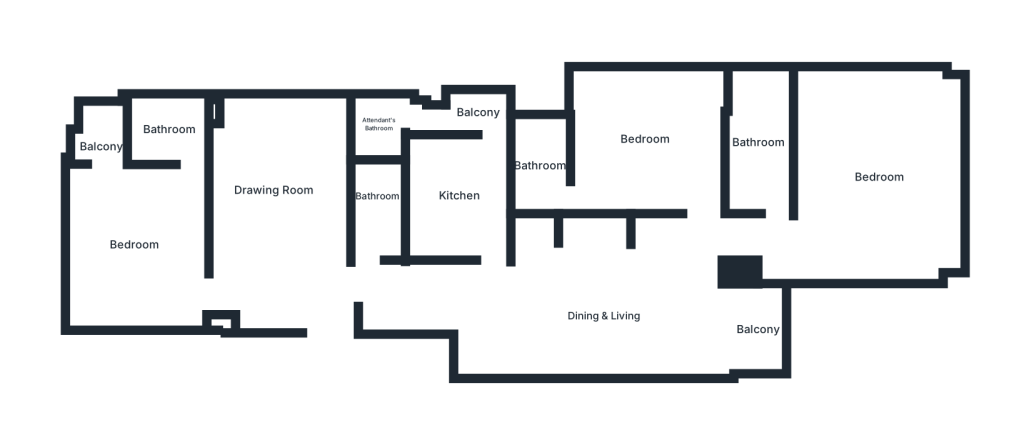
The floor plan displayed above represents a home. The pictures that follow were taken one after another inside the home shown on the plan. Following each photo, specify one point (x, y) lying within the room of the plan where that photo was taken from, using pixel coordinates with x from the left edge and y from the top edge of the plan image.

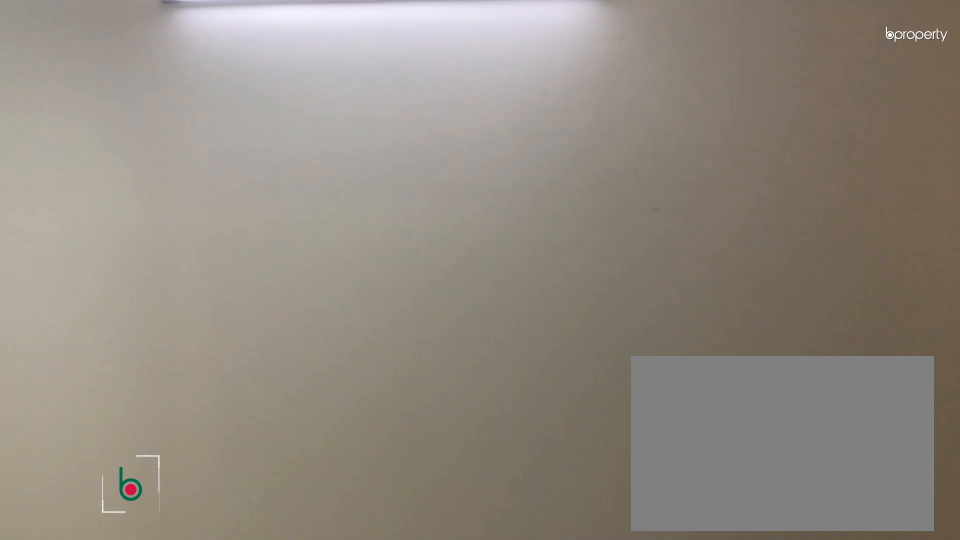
(283, 194)
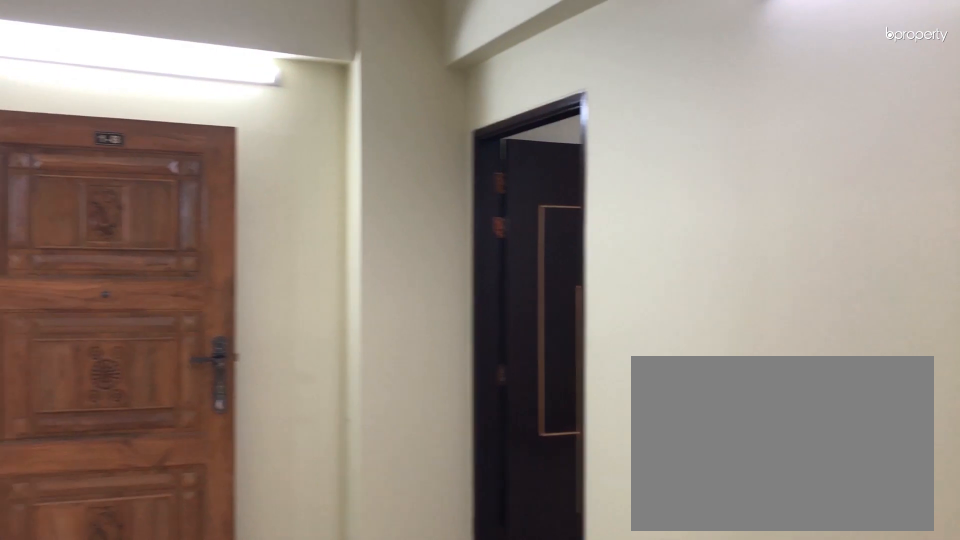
(283, 194)
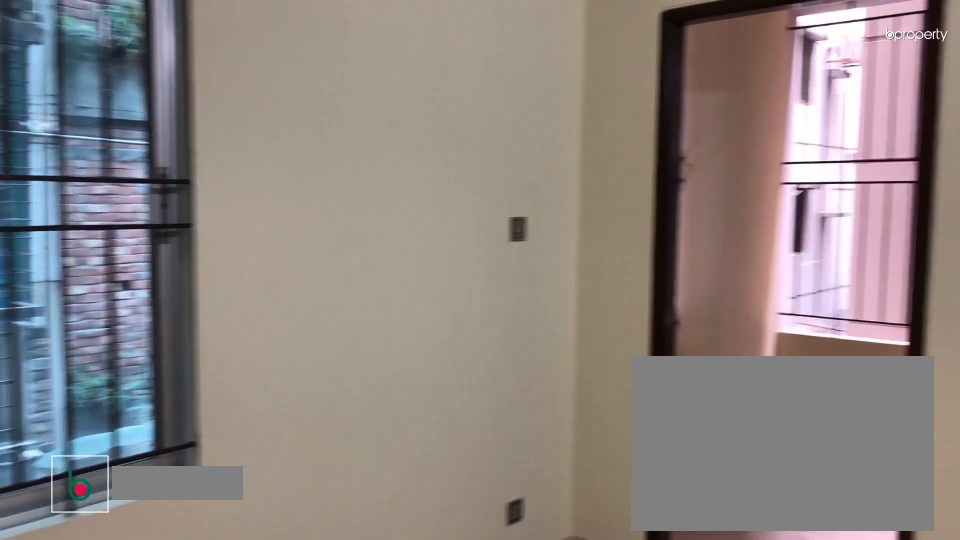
(137, 246)
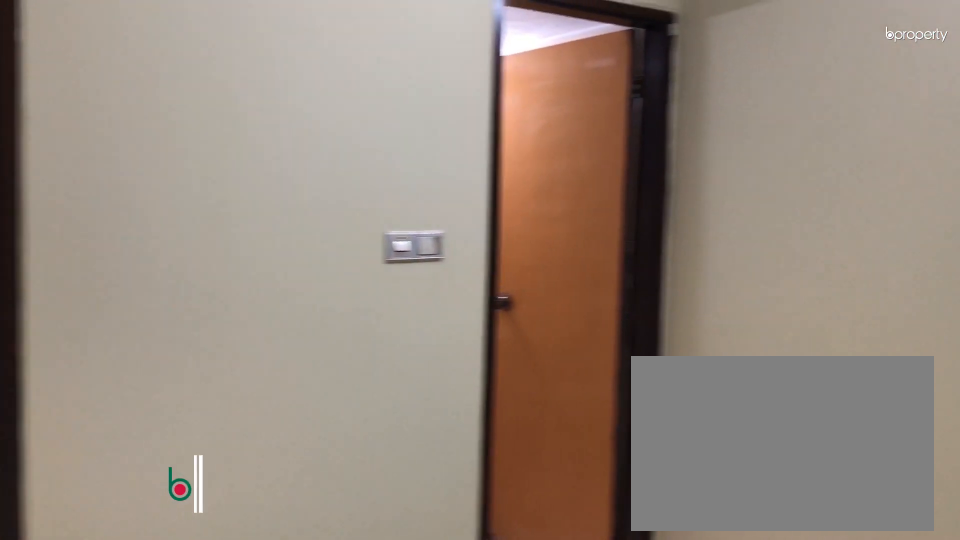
(137, 246)
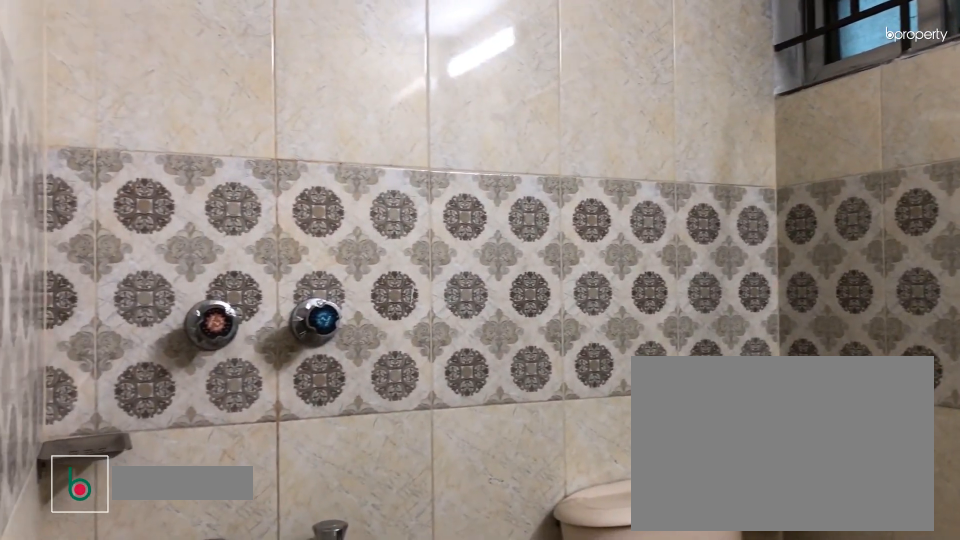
(161, 128)
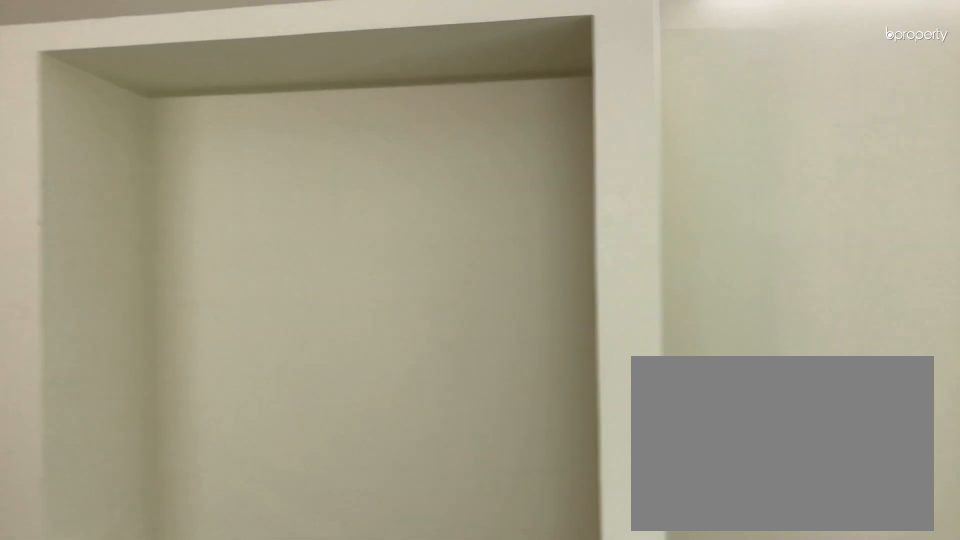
(603, 310)
